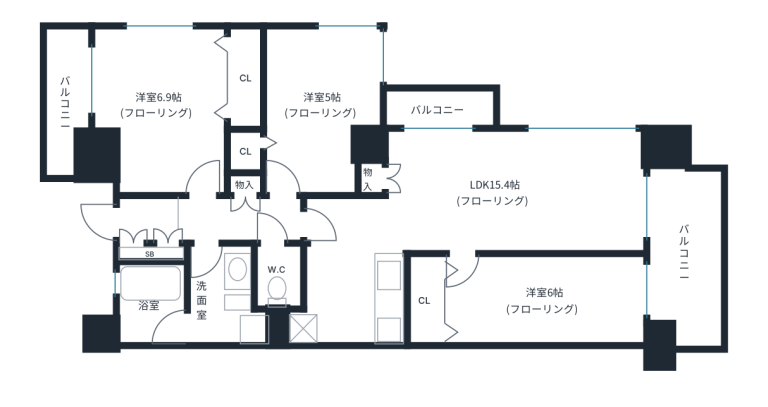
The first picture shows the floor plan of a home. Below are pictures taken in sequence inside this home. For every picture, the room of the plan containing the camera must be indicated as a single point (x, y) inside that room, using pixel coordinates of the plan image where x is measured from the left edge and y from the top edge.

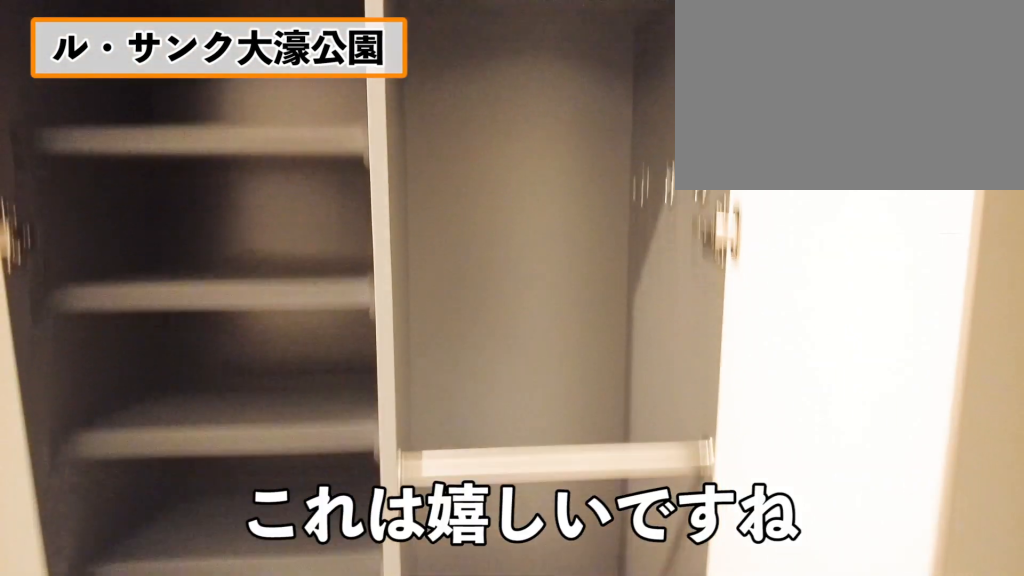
(139, 223)
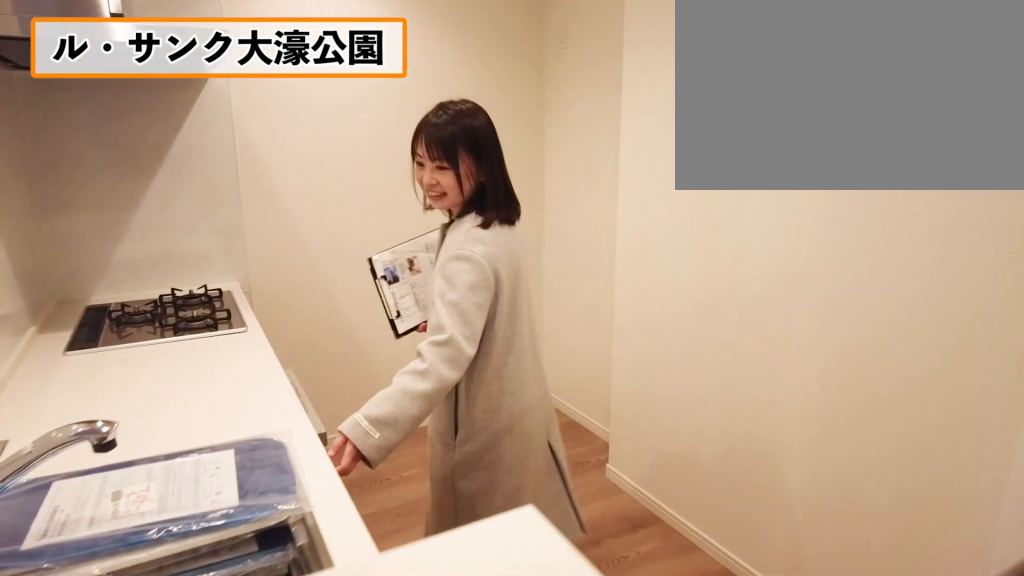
(349, 306)
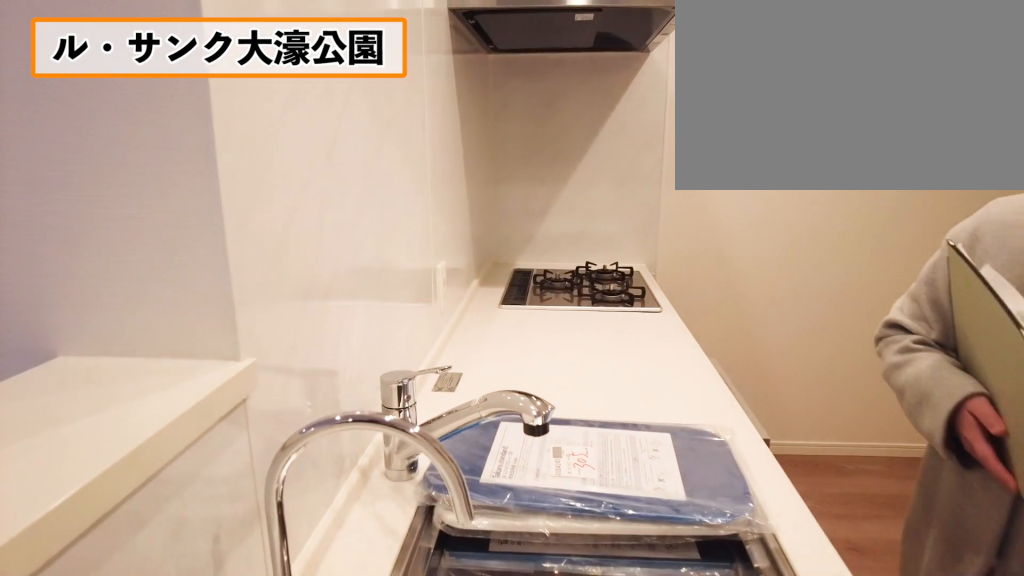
(349, 306)
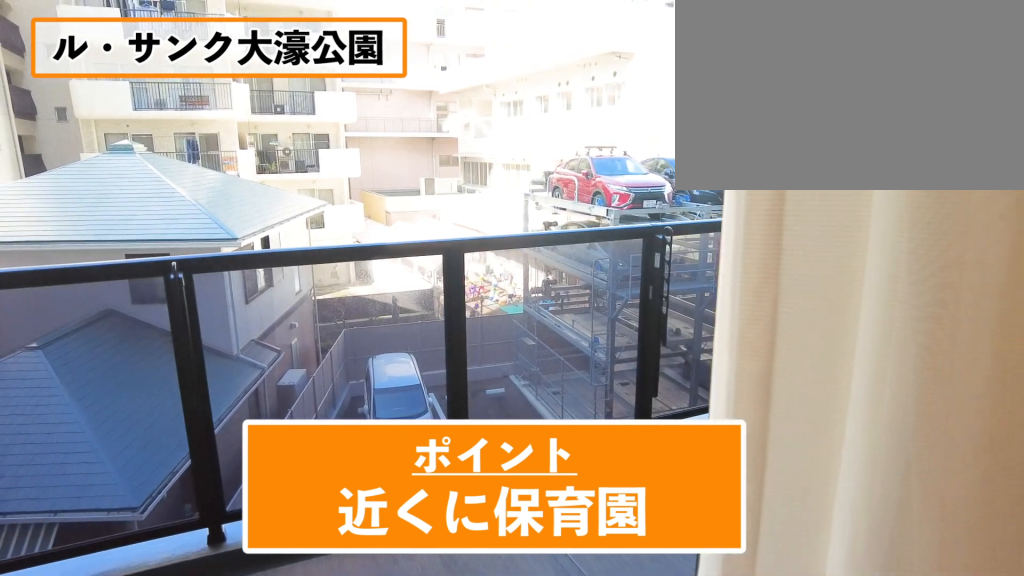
(444, 107)
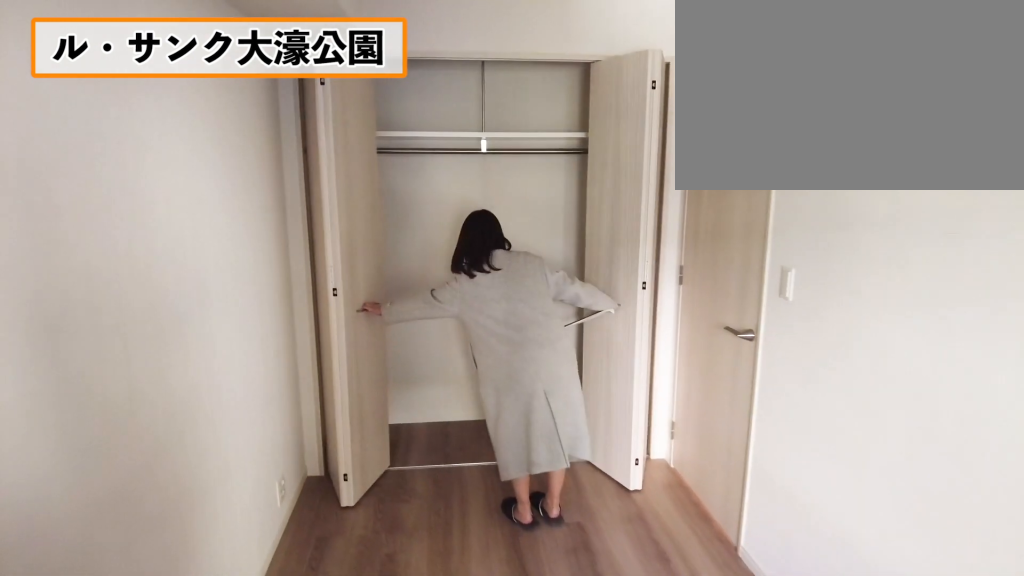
(545, 300)
